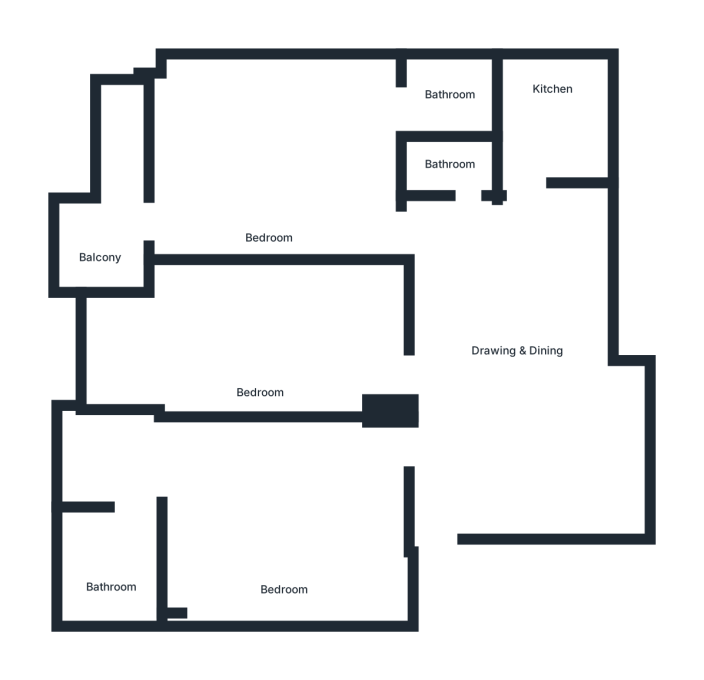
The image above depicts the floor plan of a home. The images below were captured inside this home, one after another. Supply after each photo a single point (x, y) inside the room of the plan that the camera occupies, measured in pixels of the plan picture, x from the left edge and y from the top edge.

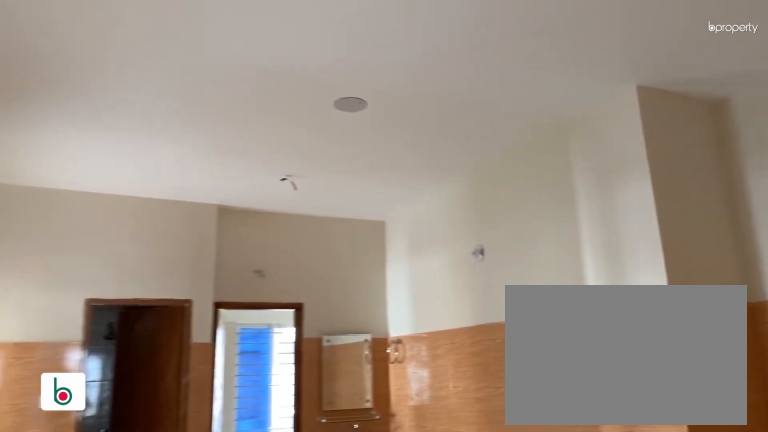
(526, 344)
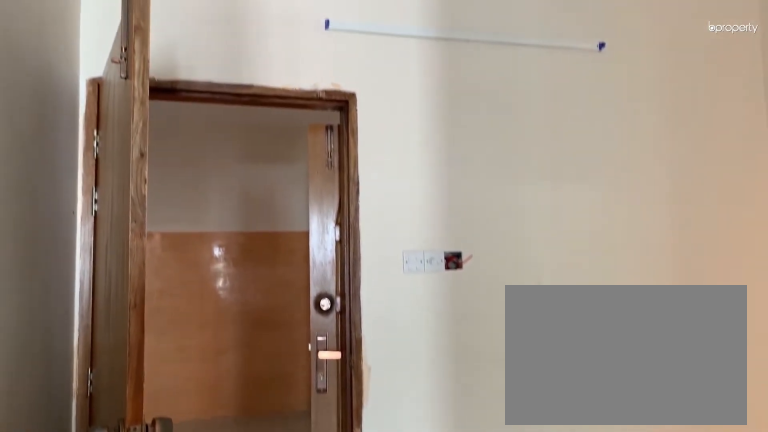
(284, 521)
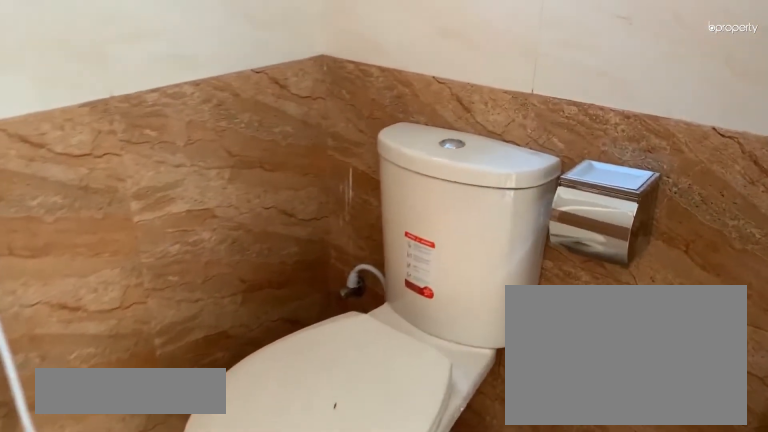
(109, 591)
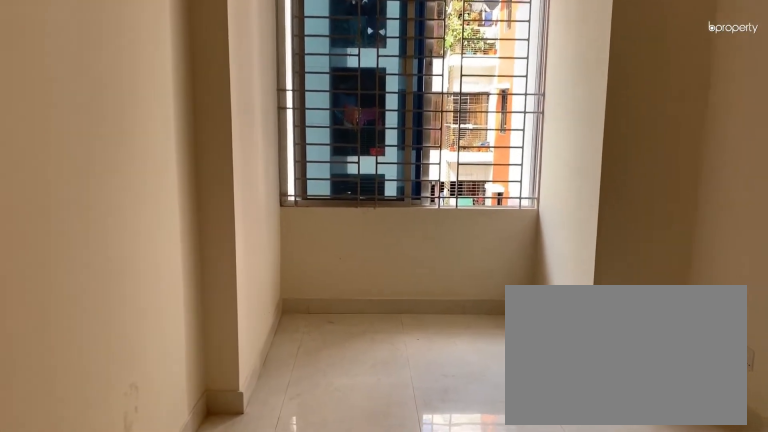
(271, 336)
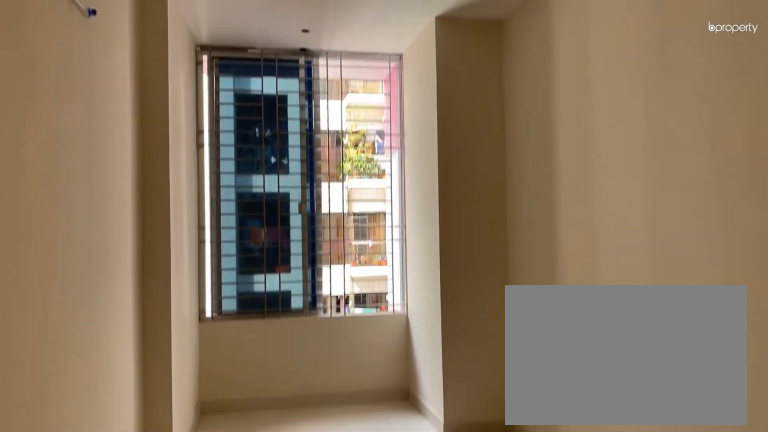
(271, 336)
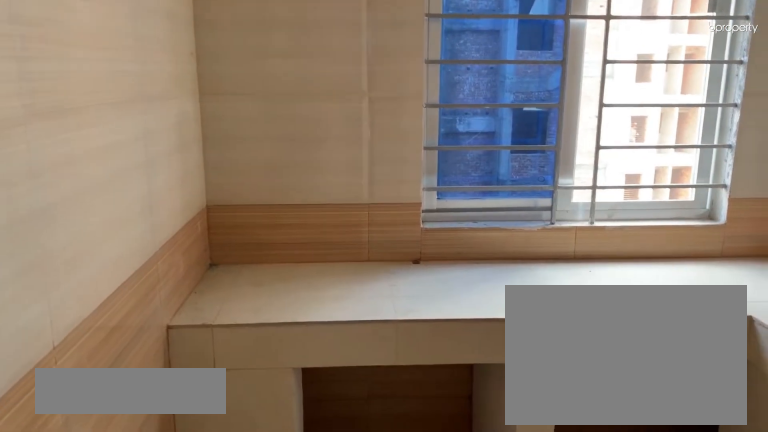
(552, 97)
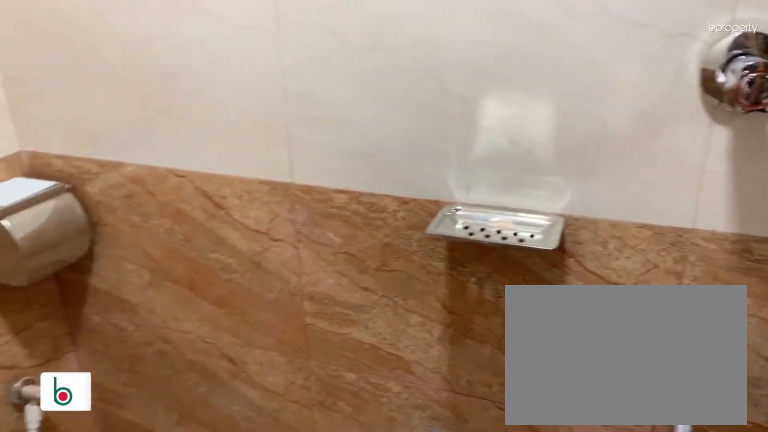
(448, 163)
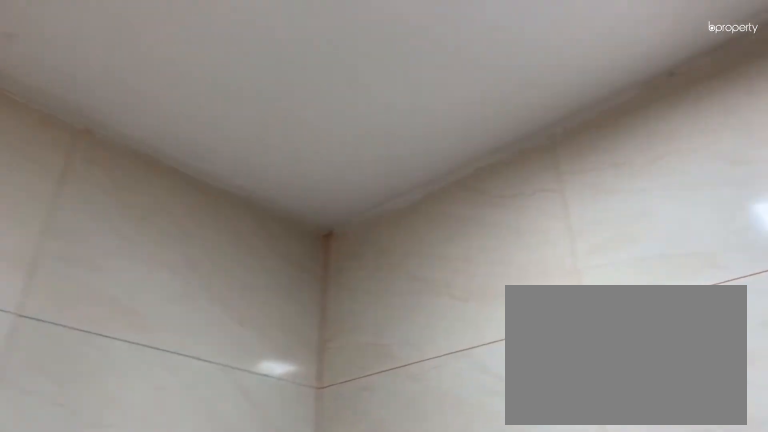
(448, 163)
